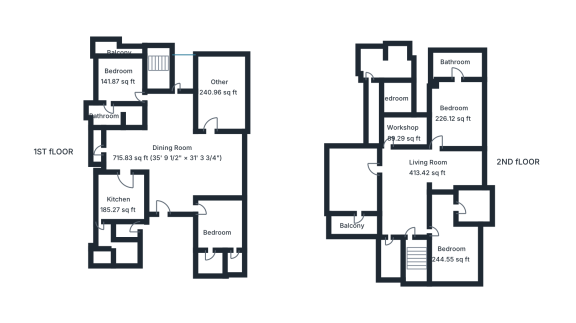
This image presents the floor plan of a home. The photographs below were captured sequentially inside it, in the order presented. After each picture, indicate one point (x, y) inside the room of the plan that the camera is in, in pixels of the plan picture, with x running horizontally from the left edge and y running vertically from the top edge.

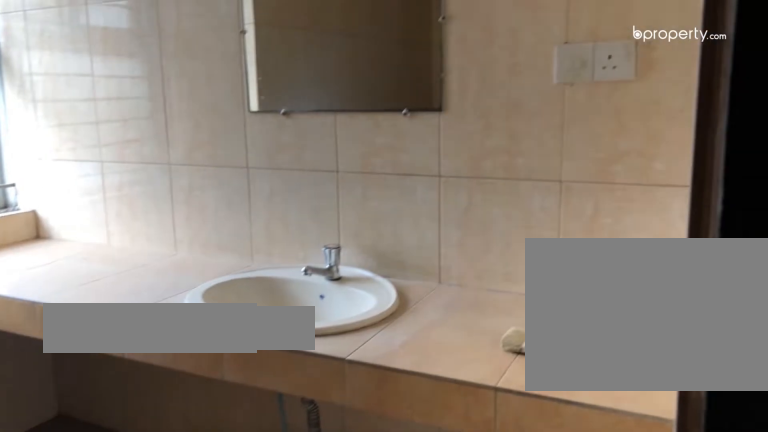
(475, 211)
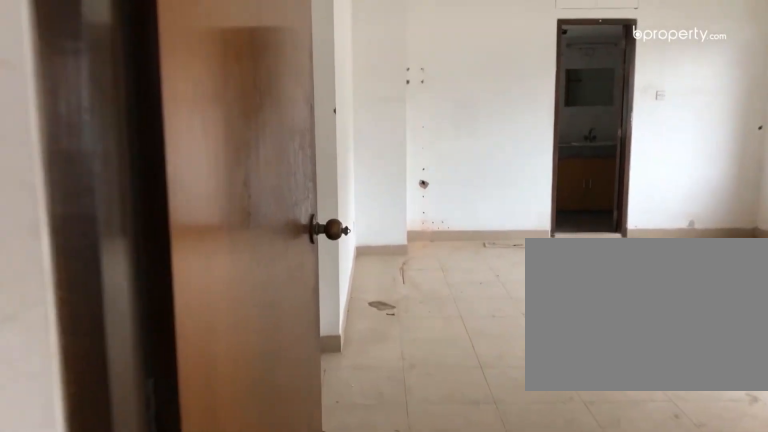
(450, 127)
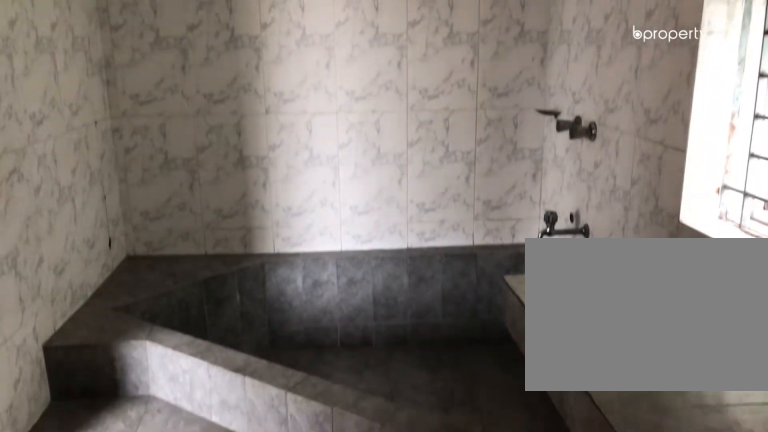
(461, 70)
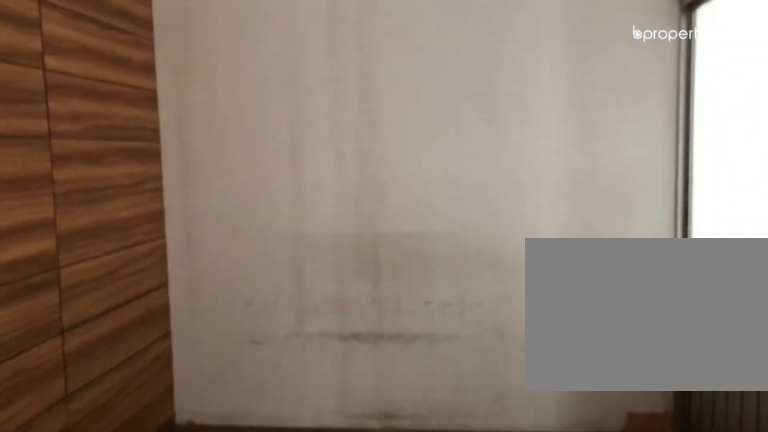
(400, 133)
